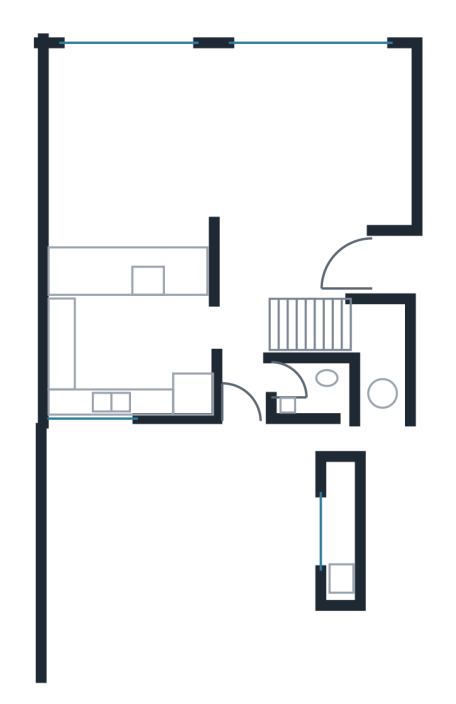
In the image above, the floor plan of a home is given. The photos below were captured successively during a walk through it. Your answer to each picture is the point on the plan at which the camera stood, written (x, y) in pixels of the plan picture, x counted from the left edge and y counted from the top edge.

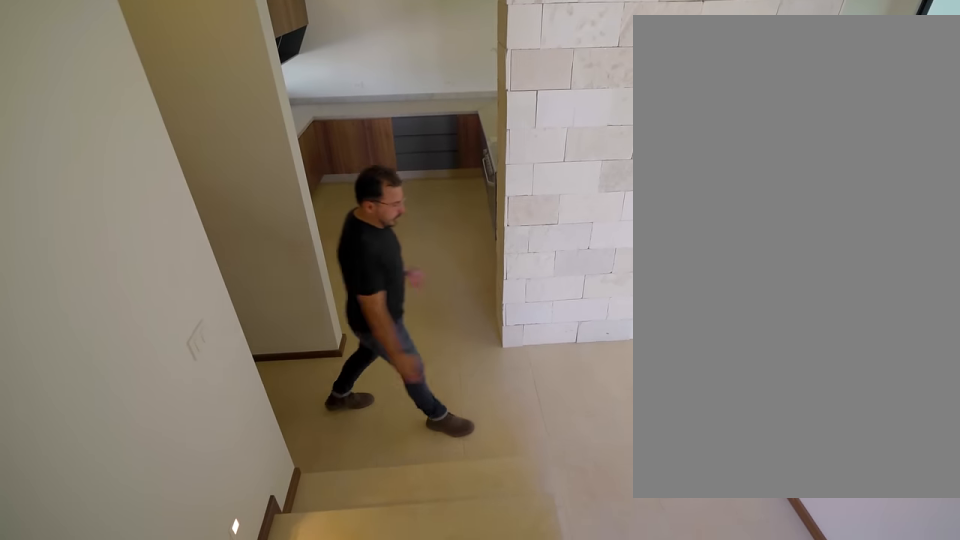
(282, 320)
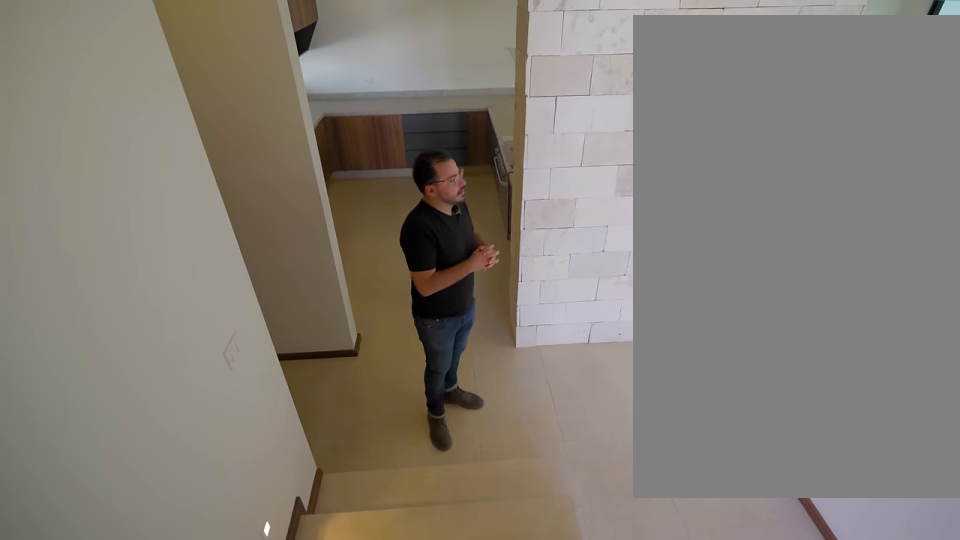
(287, 325)
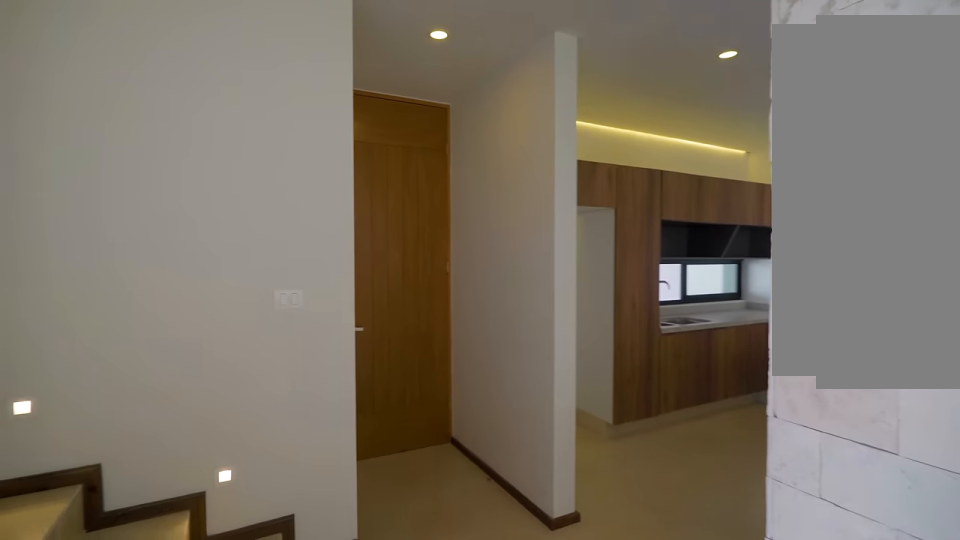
(255, 299)
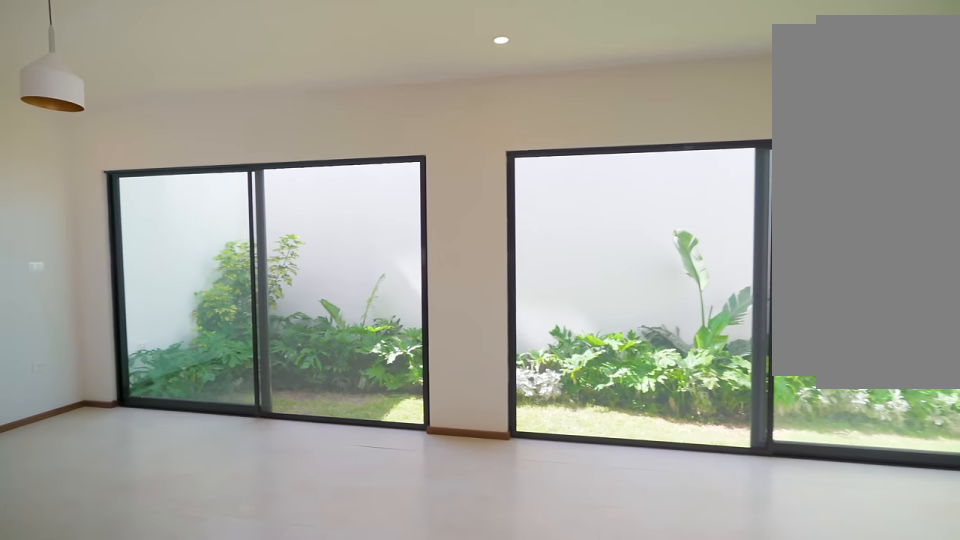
(235, 215)
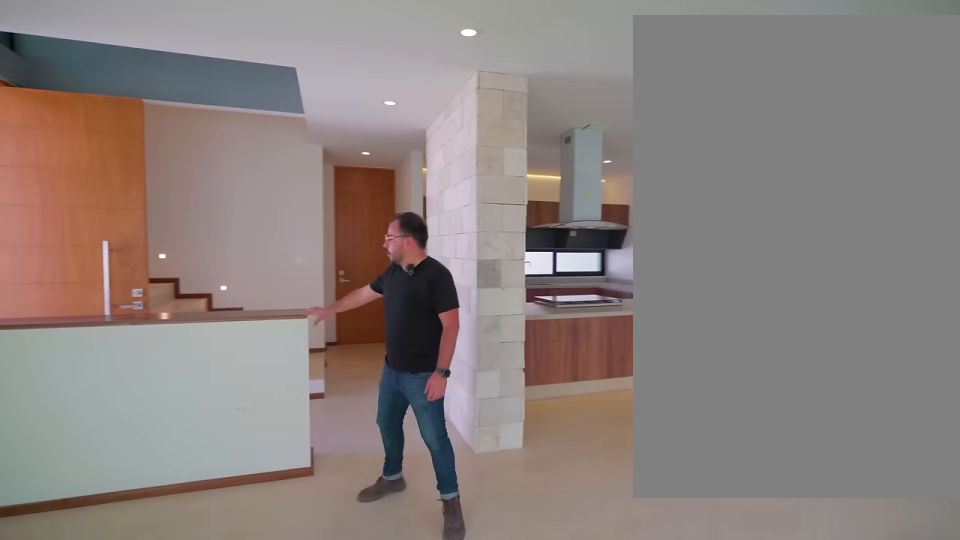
(334, 67)
